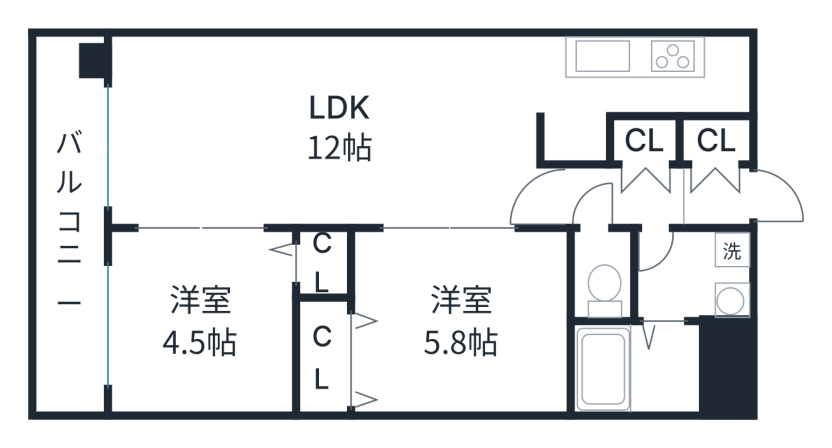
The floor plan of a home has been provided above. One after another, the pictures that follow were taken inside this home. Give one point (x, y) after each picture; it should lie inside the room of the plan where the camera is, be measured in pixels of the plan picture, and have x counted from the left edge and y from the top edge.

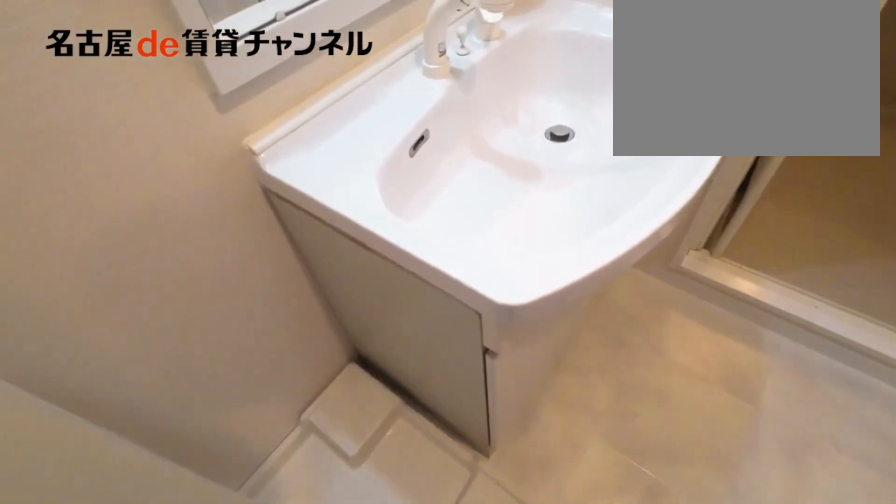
(694, 275)
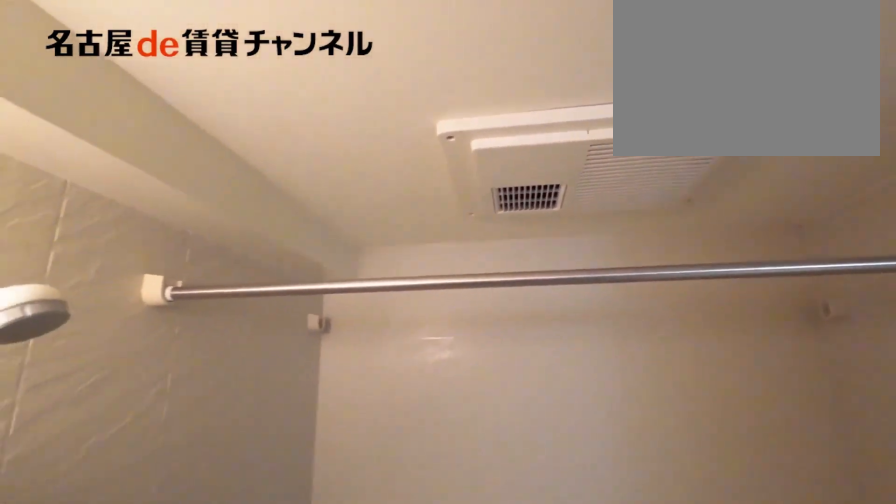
(634, 366)
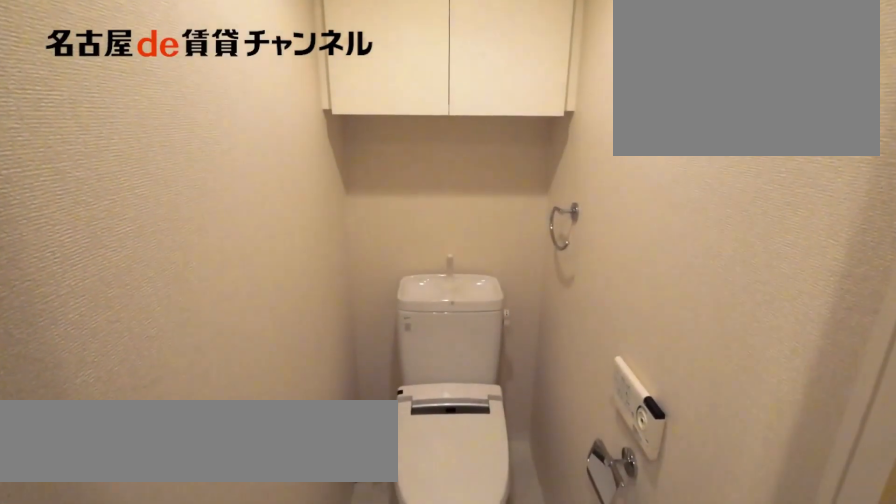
(602, 274)
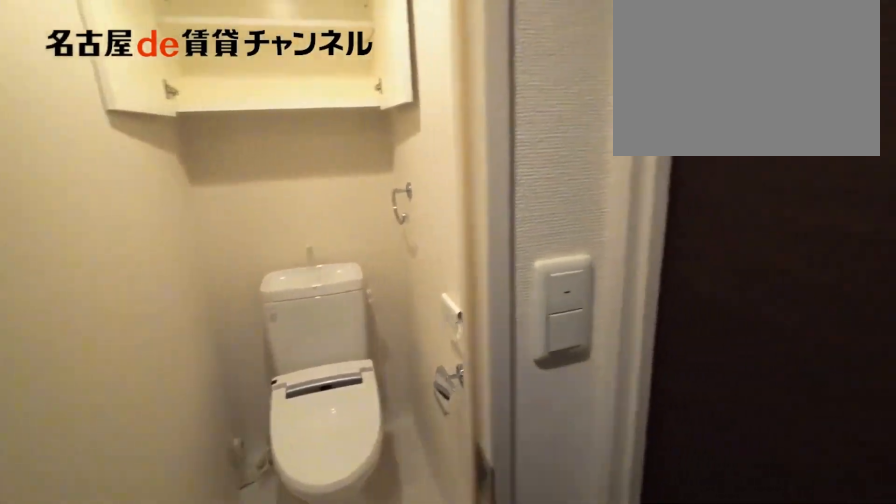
(602, 274)
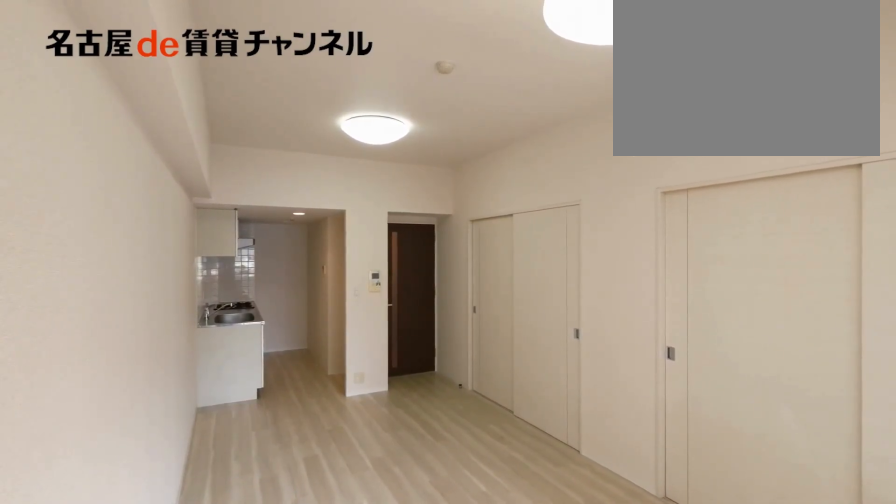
(335, 130)
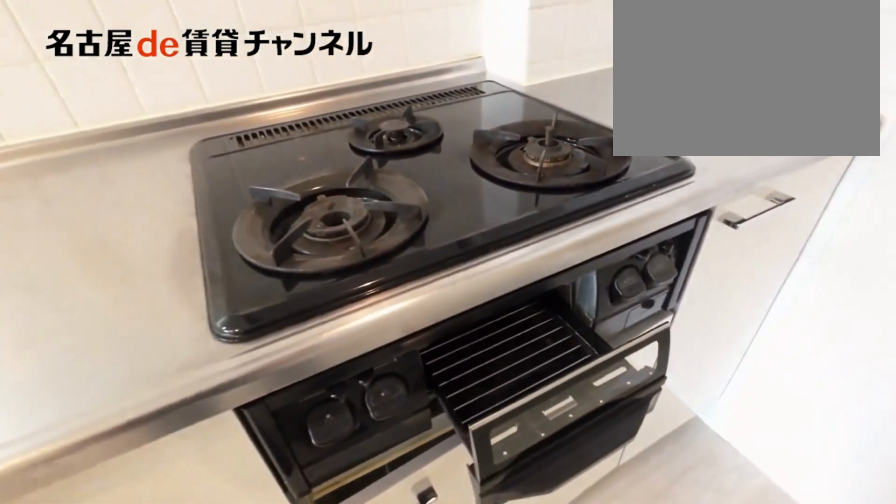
(646, 75)
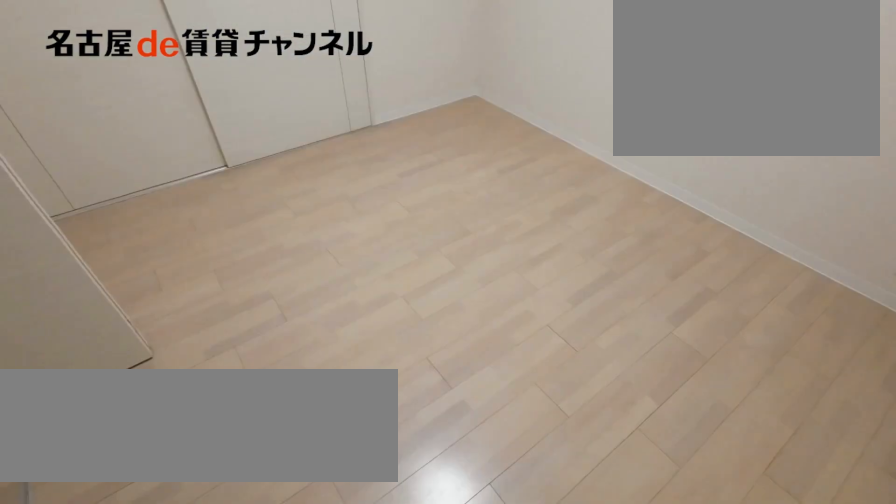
(441, 322)
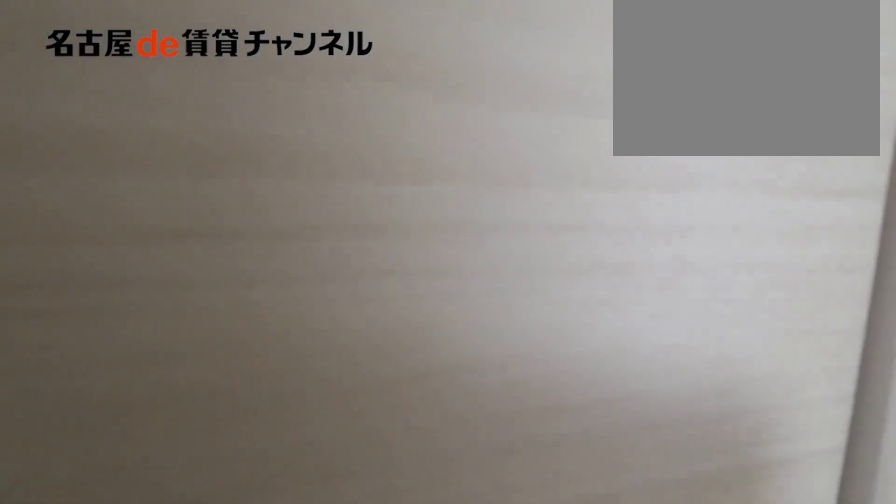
(441, 322)
